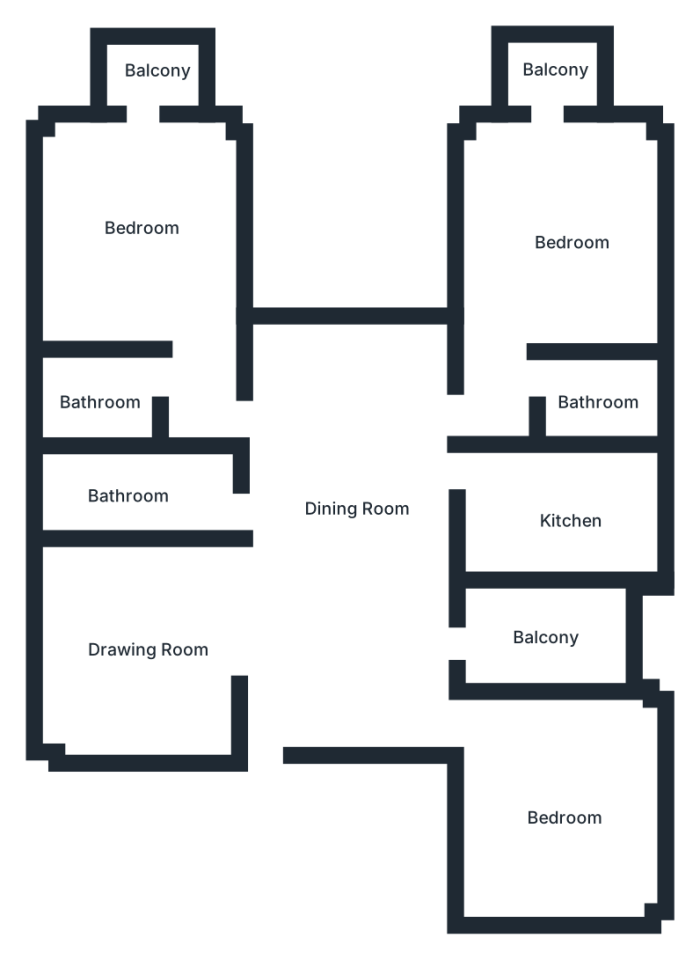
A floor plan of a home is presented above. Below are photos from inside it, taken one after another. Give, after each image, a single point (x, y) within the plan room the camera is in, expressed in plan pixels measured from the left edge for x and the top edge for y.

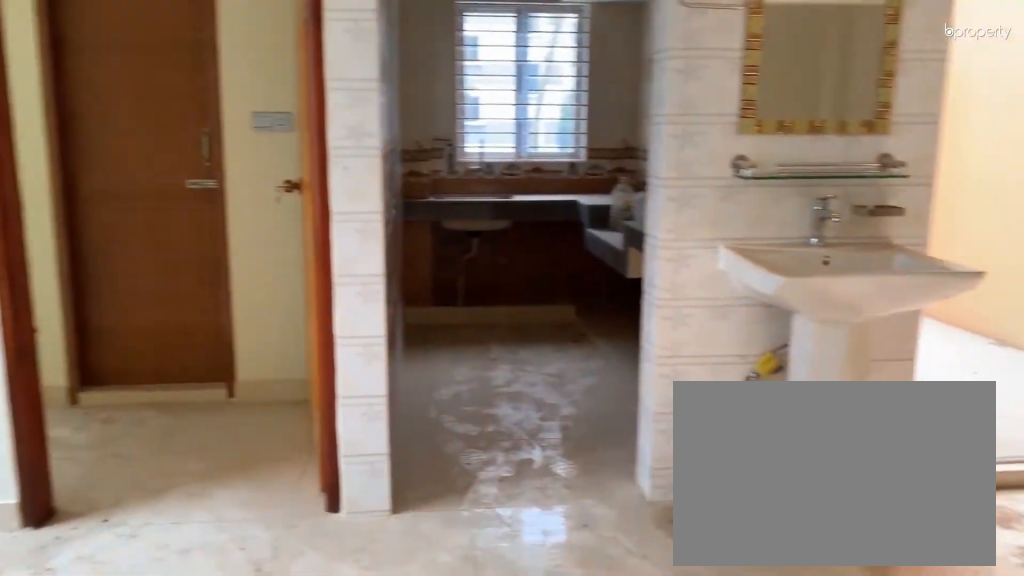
(349, 523)
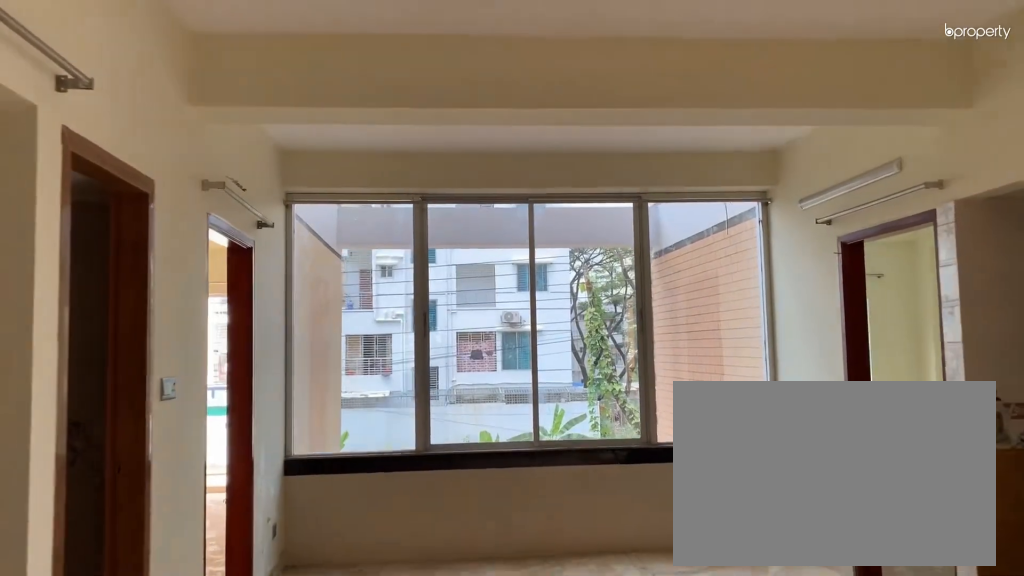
(347, 523)
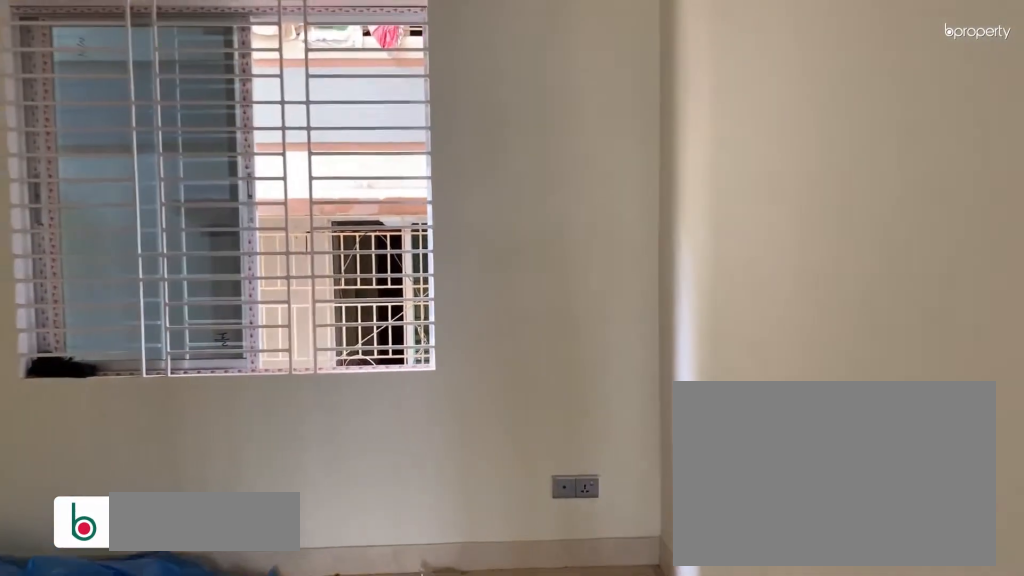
(145, 652)
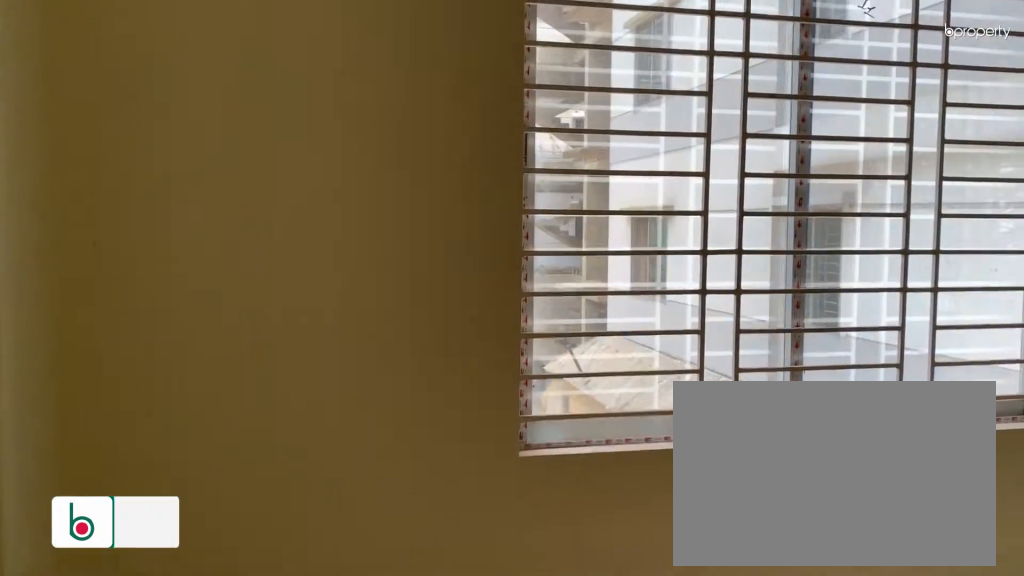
(552, 811)
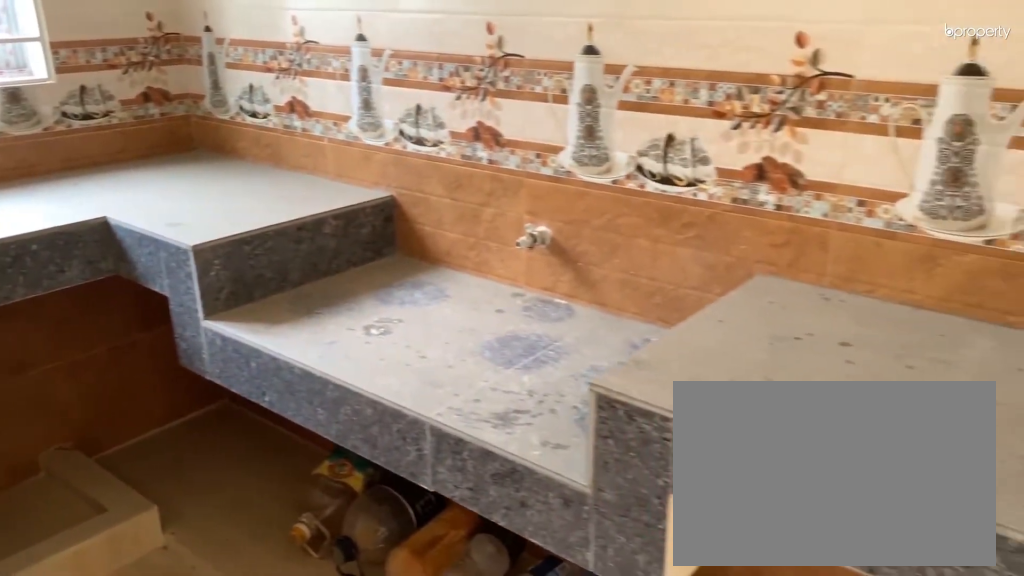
(545, 506)
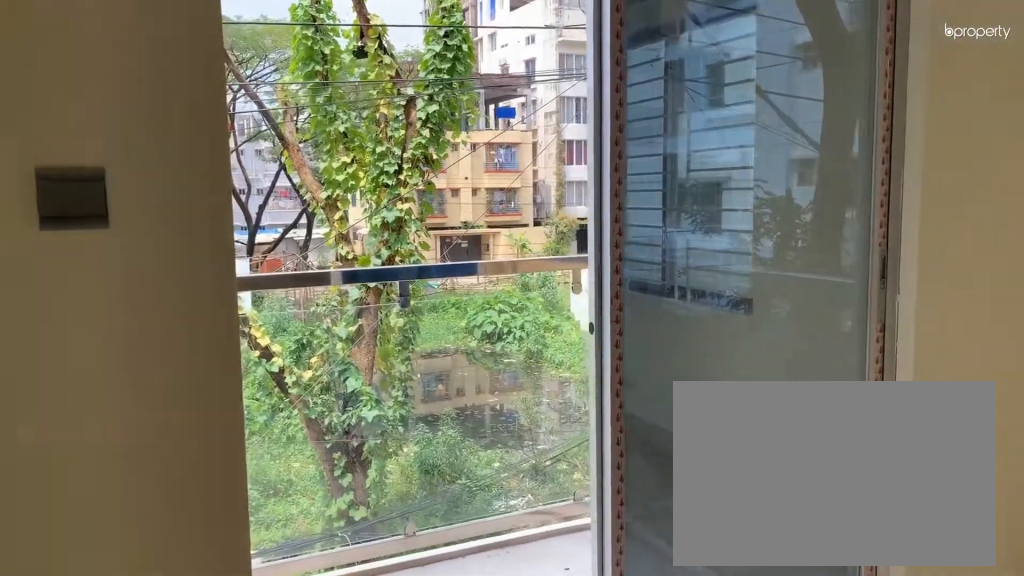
(556, 234)
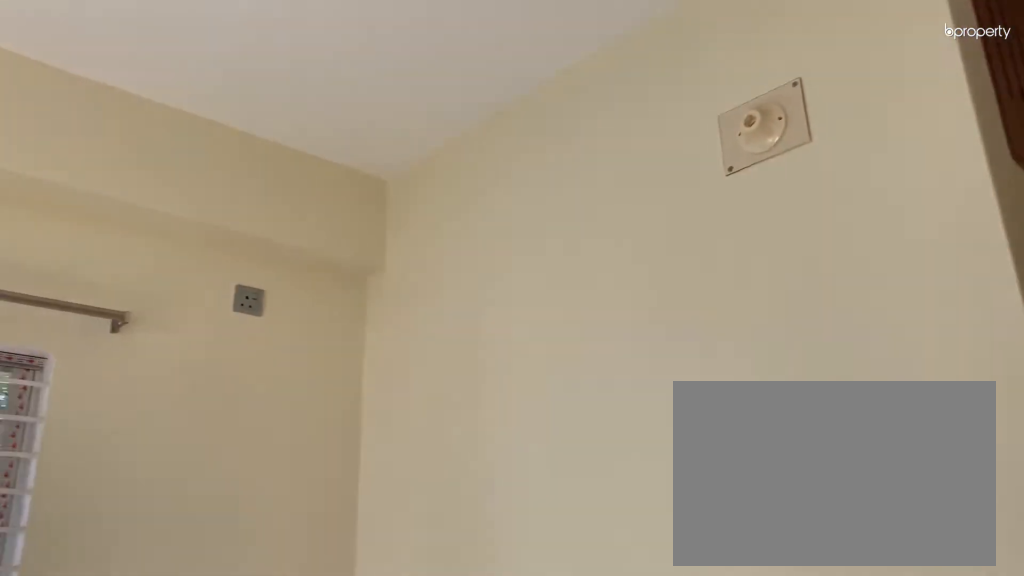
(556, 234)
